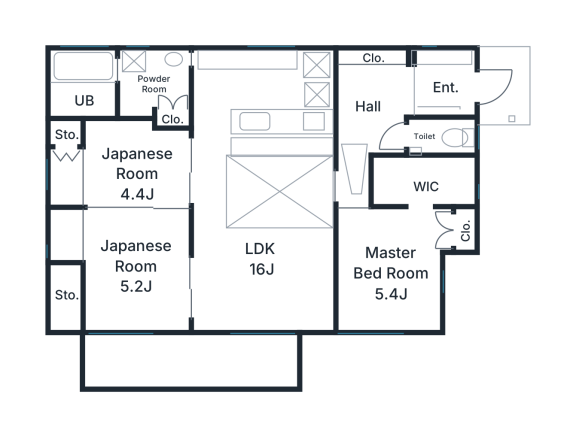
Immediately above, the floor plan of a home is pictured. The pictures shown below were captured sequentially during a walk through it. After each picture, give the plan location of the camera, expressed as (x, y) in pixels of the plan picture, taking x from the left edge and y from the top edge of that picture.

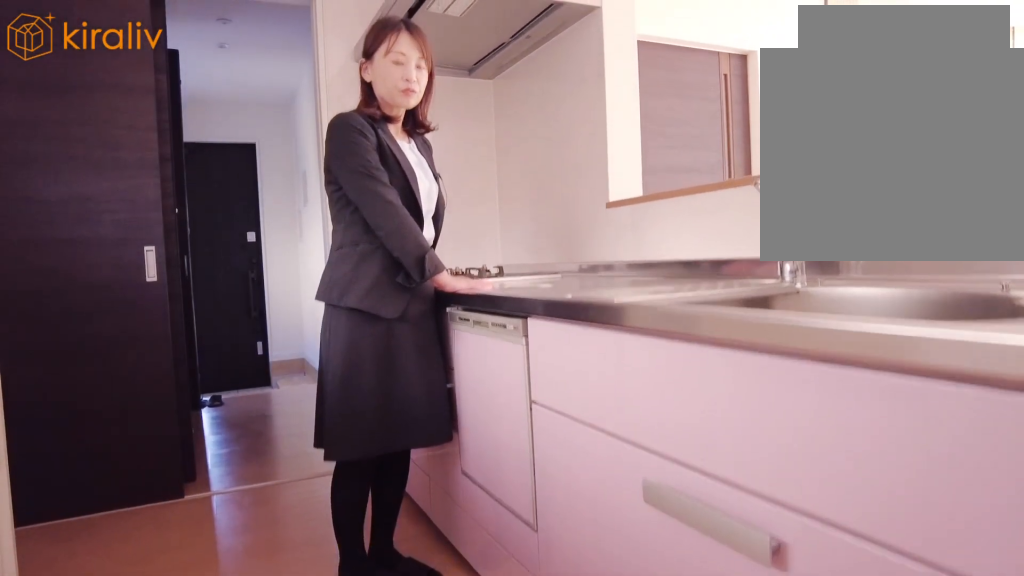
(250, 95)
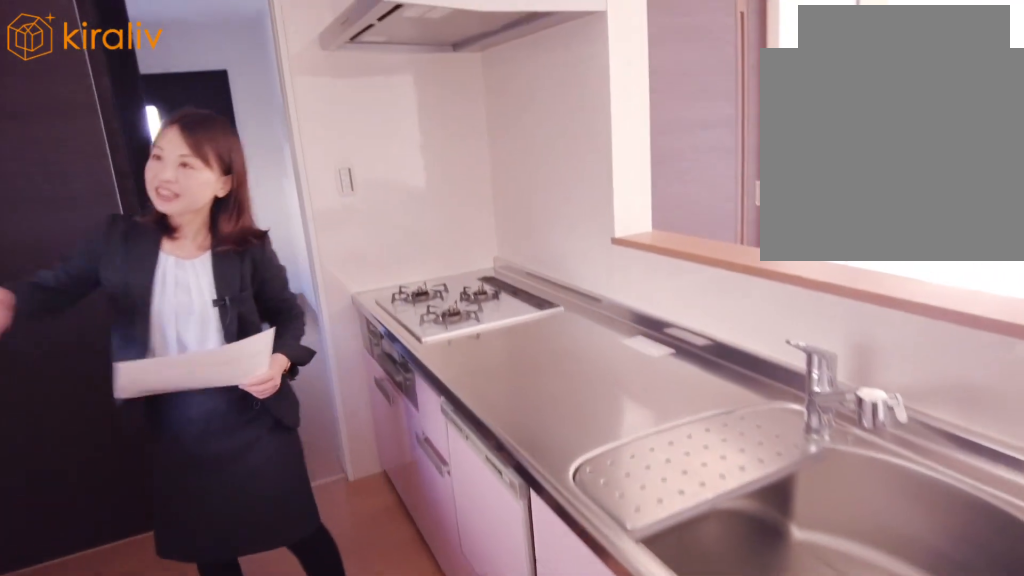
(249, 95)
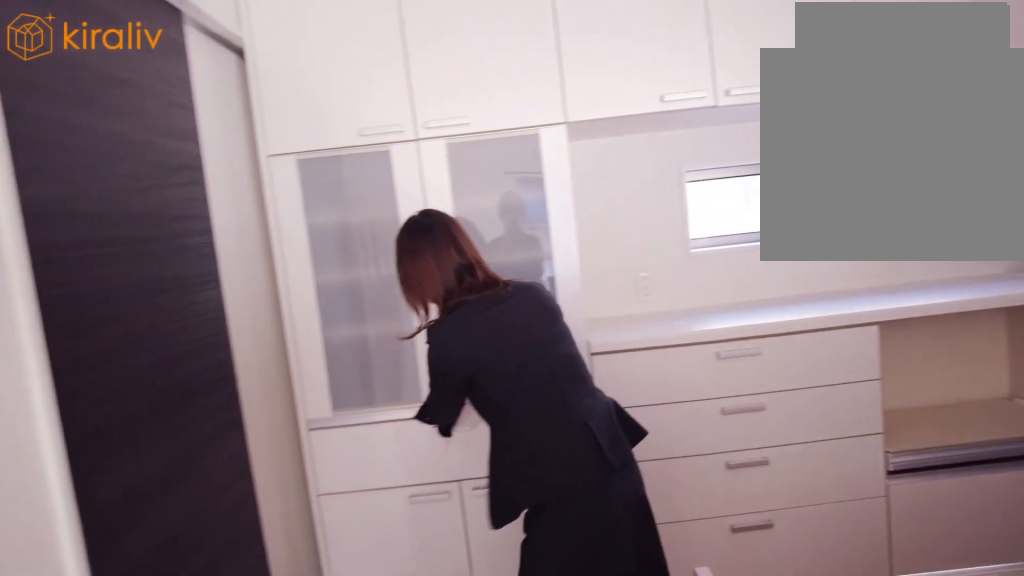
(213, 102)
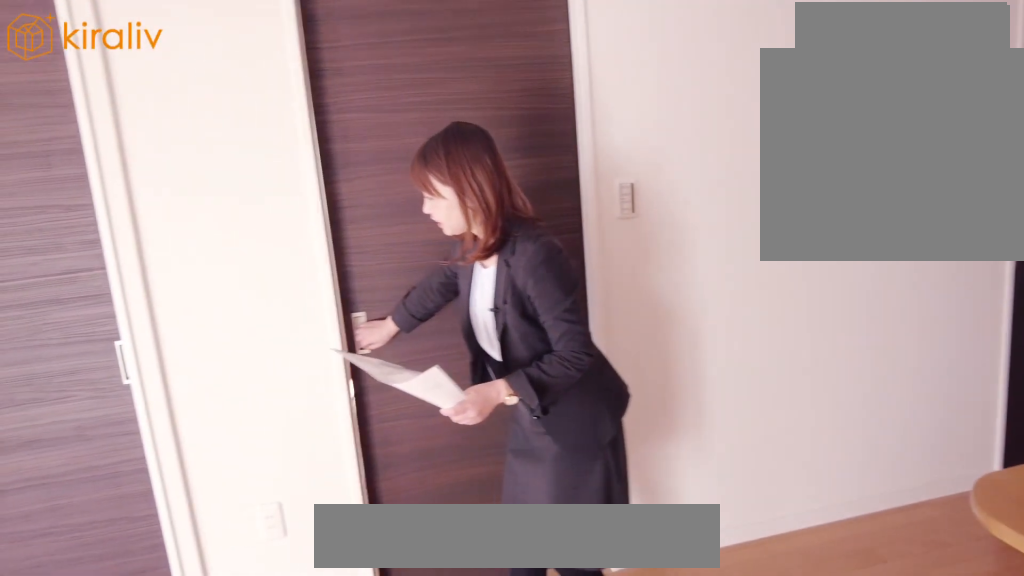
(206, 177)
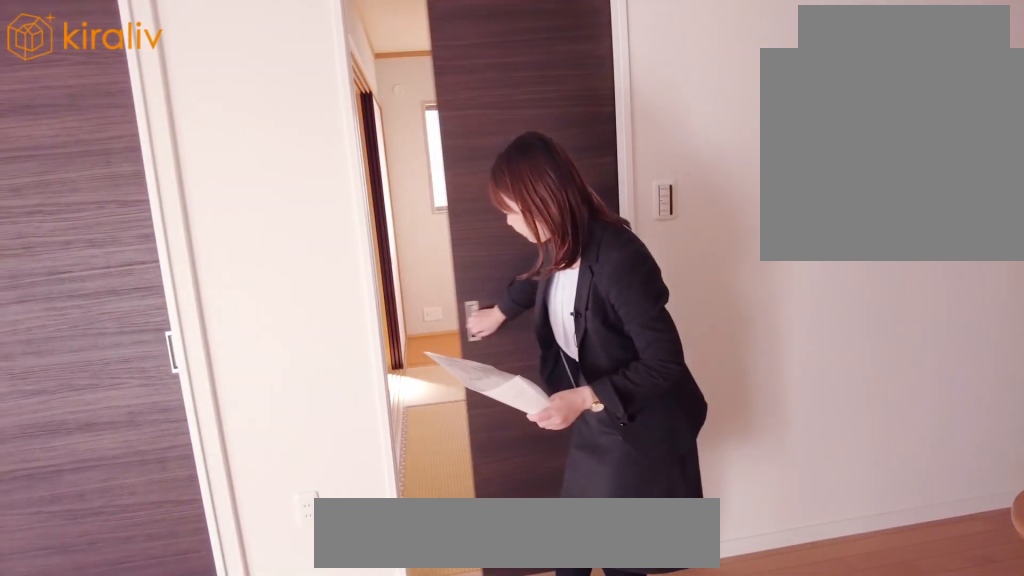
(204, 186)
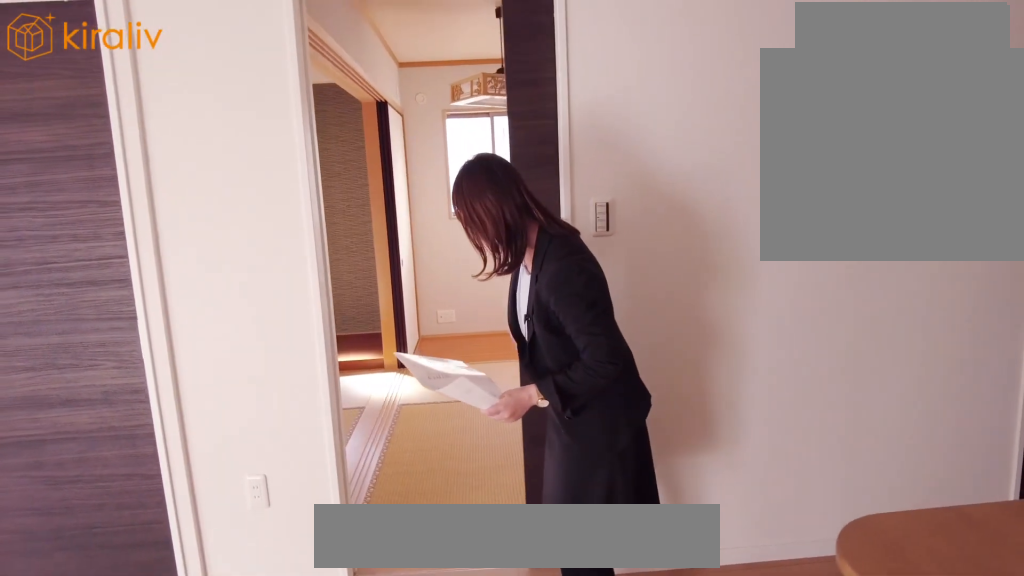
(197, 188)
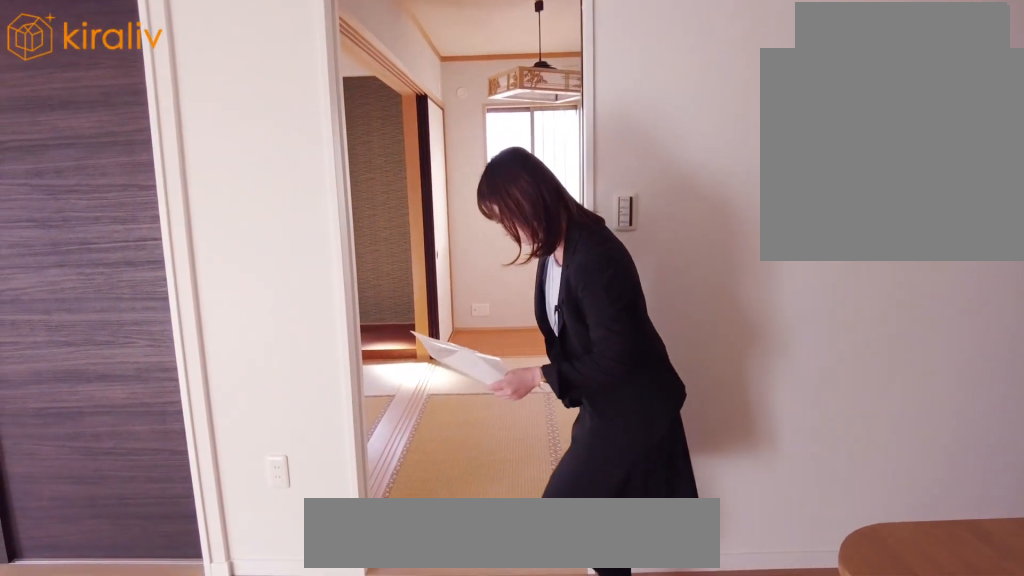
(190, 191)
